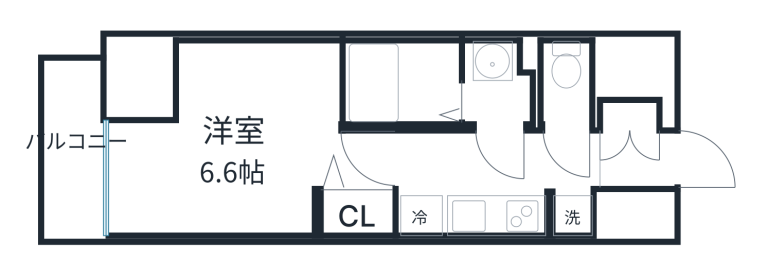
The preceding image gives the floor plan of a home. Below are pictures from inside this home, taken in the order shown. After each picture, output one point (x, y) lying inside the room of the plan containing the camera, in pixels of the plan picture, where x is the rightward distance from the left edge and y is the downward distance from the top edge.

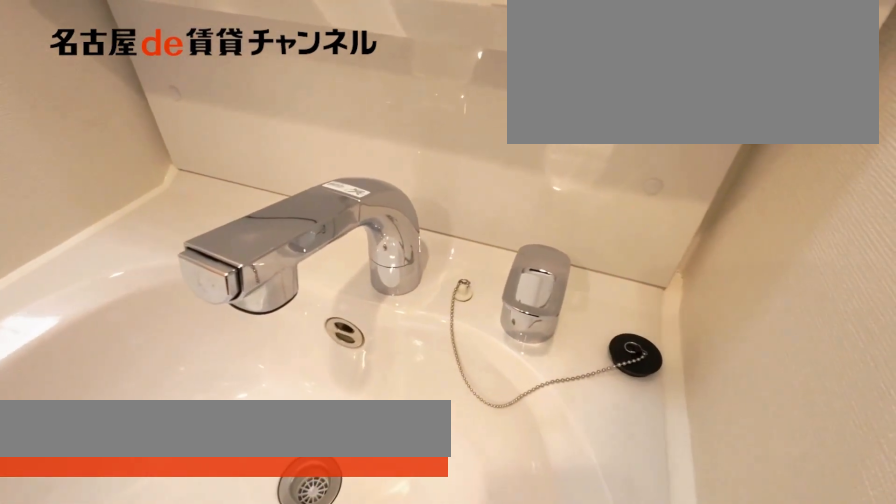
(499, 84)
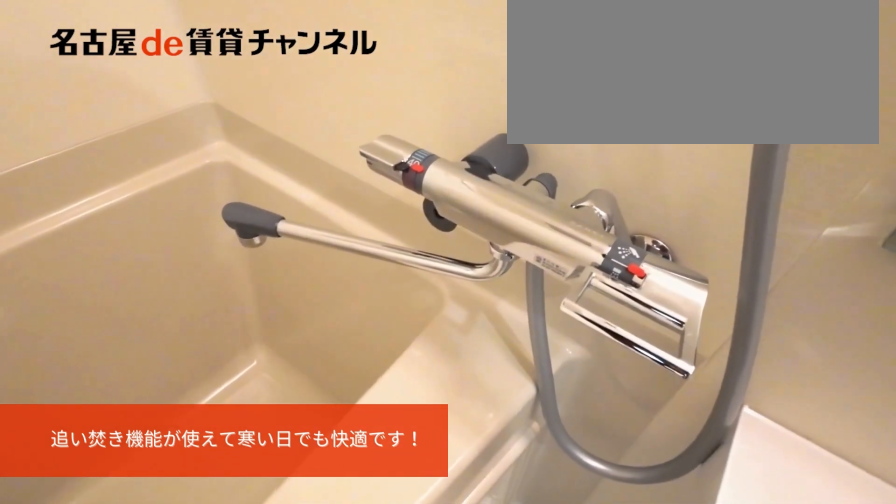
(402, 83)
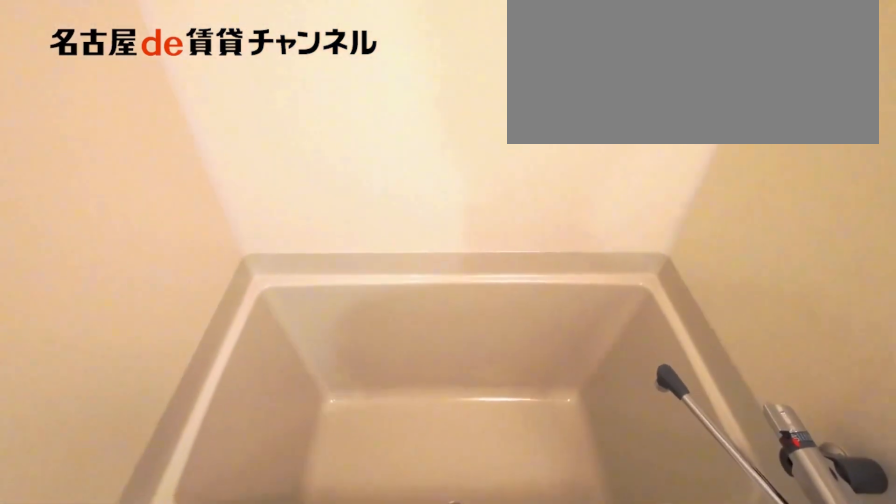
(402, 83)
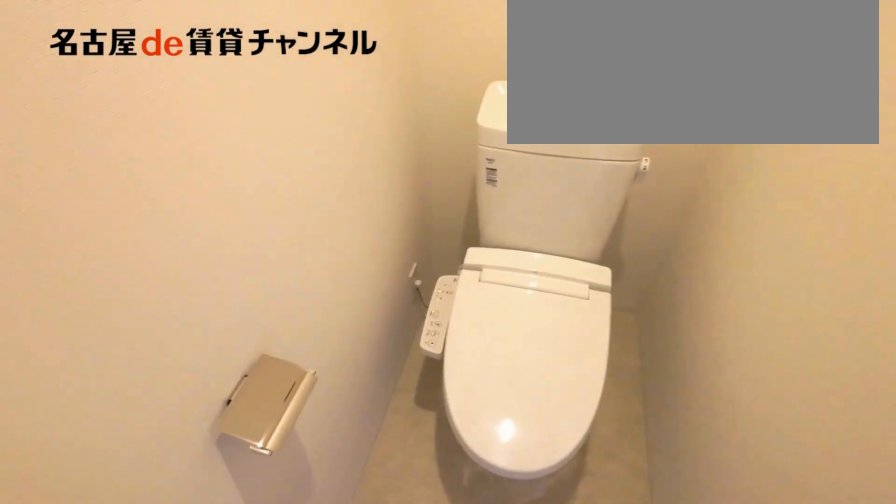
(563, 83)
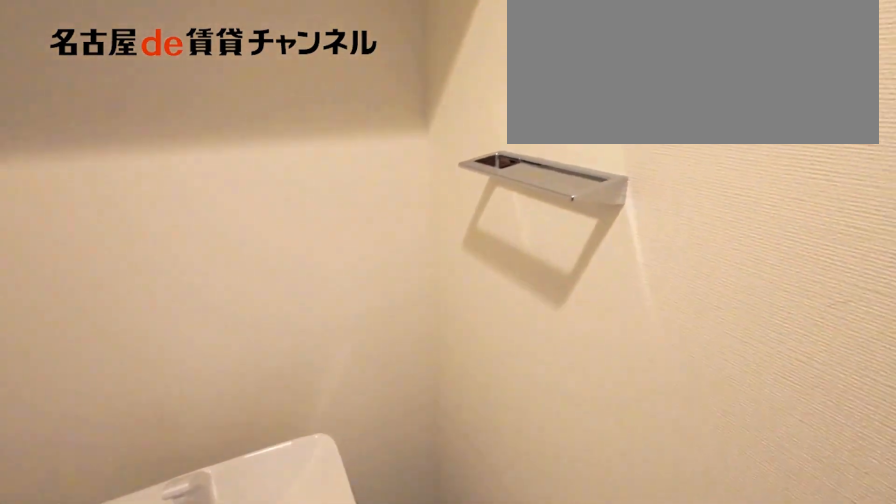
(563, 83)
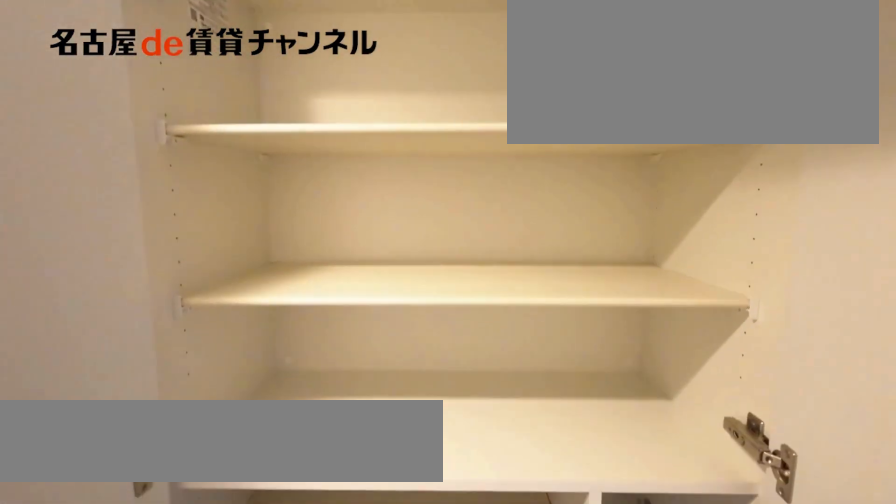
(635, 114)
